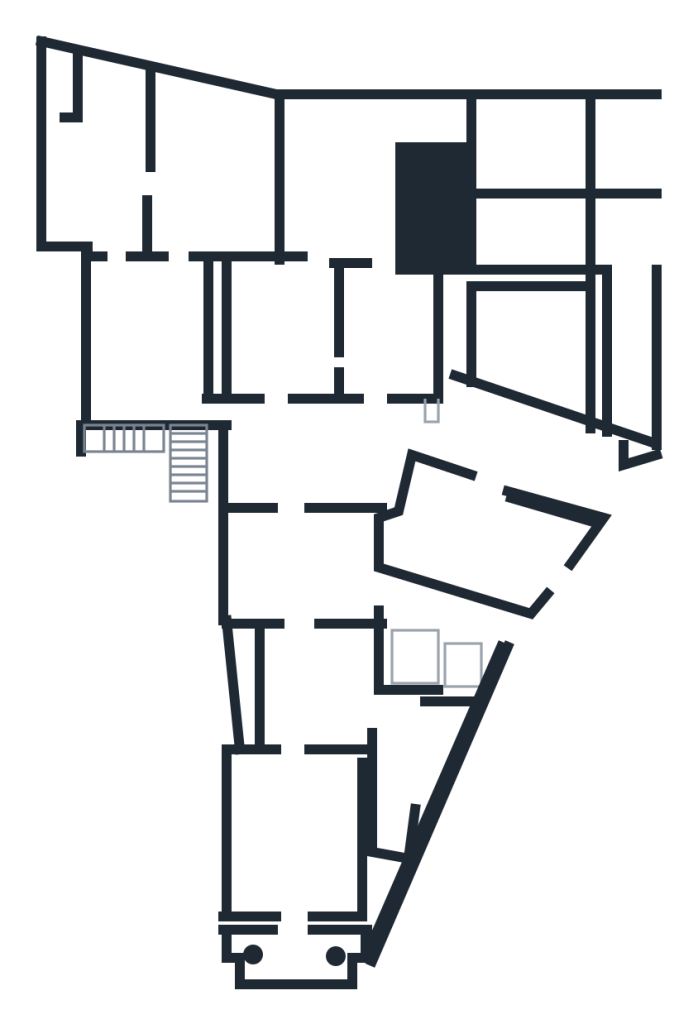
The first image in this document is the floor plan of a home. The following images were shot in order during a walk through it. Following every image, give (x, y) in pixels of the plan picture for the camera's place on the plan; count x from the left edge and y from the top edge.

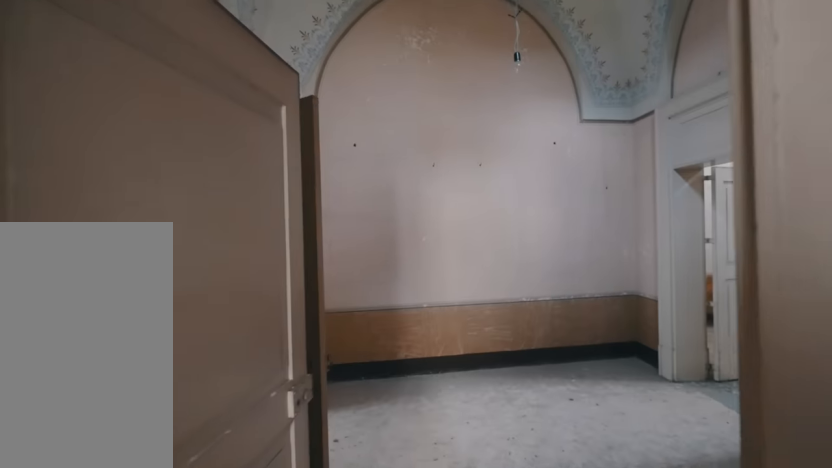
(357, 736)
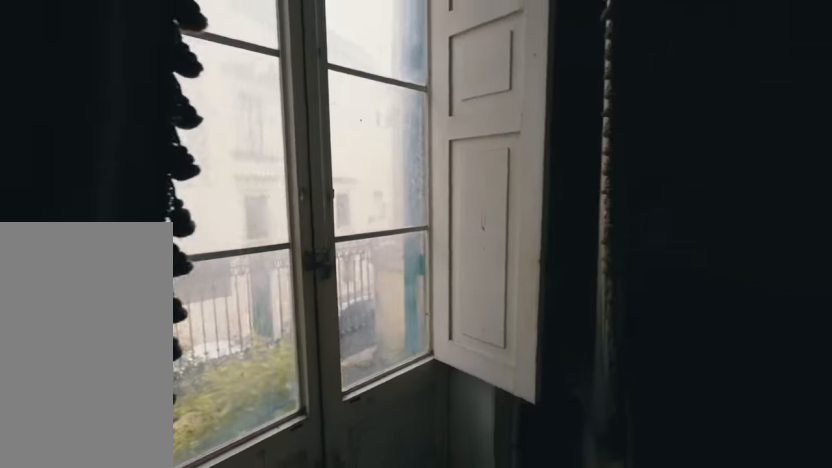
(303, 835)
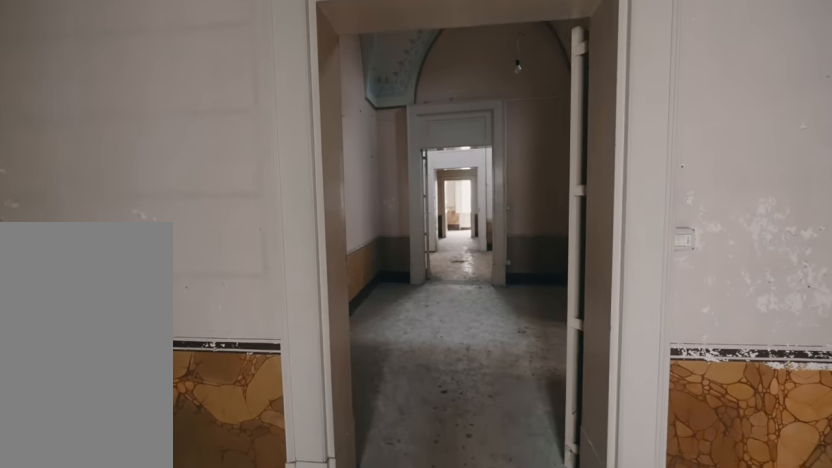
(303, 834)
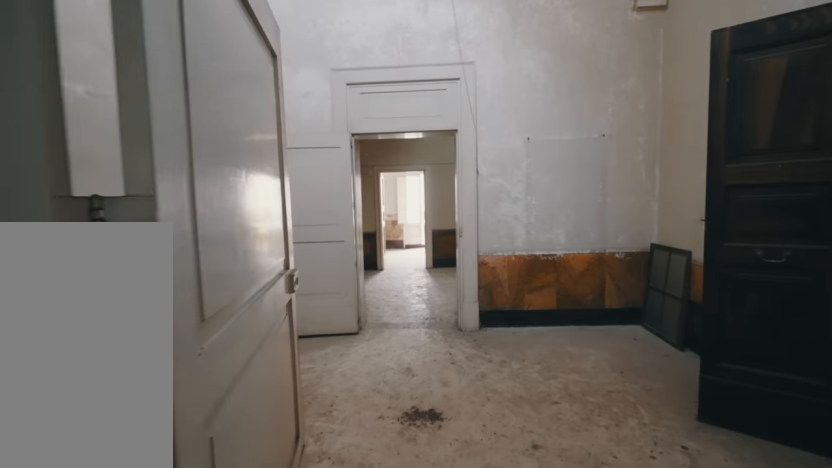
(299, 582)
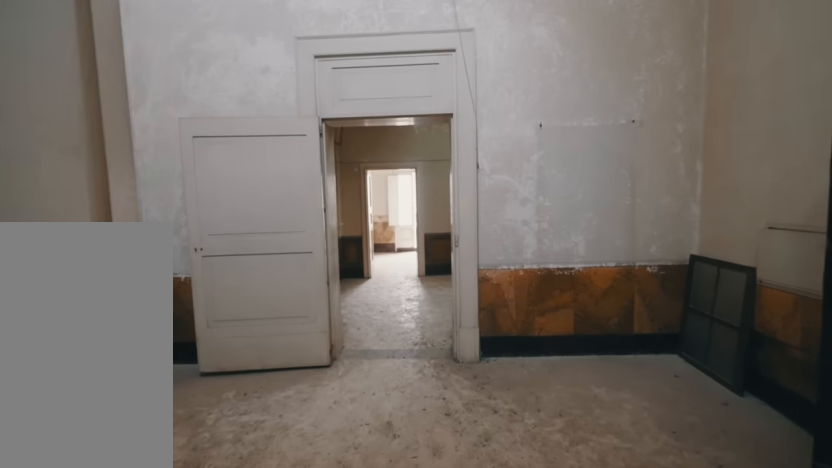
(299, 576)
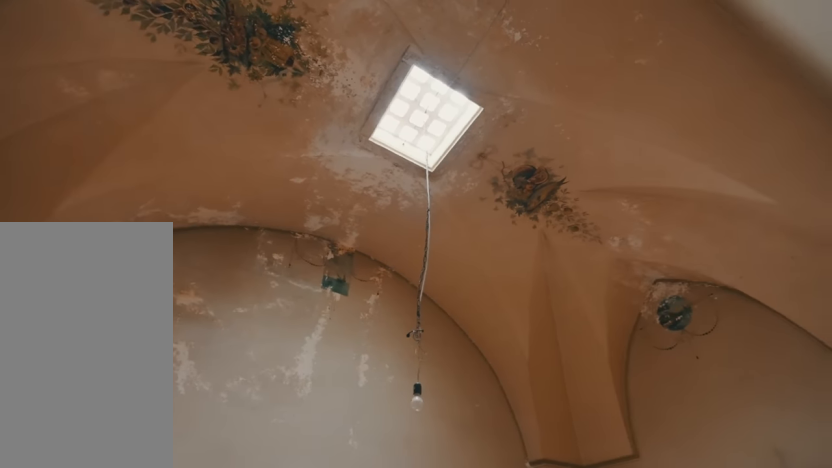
(318, 463)
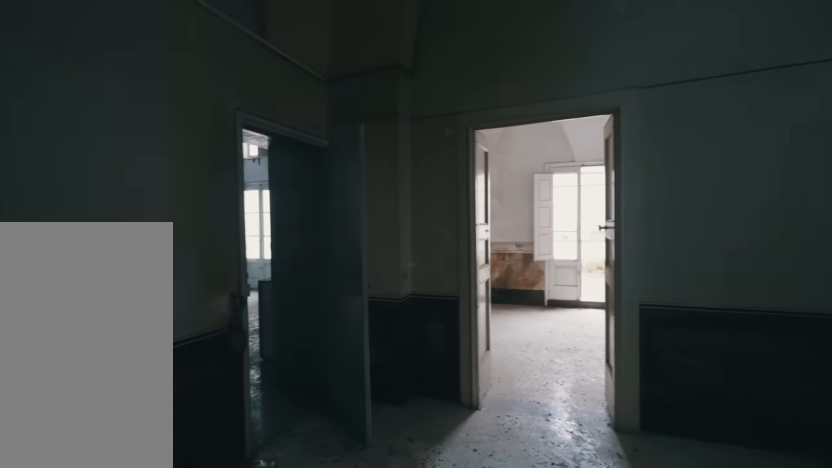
(317, 463)
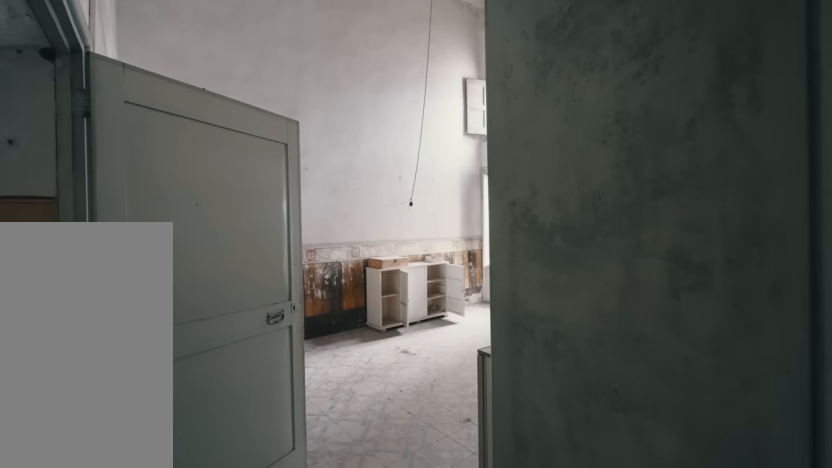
(215, 393)
